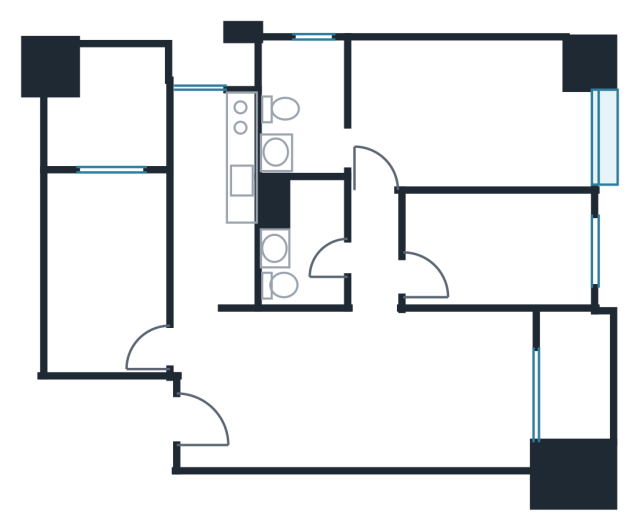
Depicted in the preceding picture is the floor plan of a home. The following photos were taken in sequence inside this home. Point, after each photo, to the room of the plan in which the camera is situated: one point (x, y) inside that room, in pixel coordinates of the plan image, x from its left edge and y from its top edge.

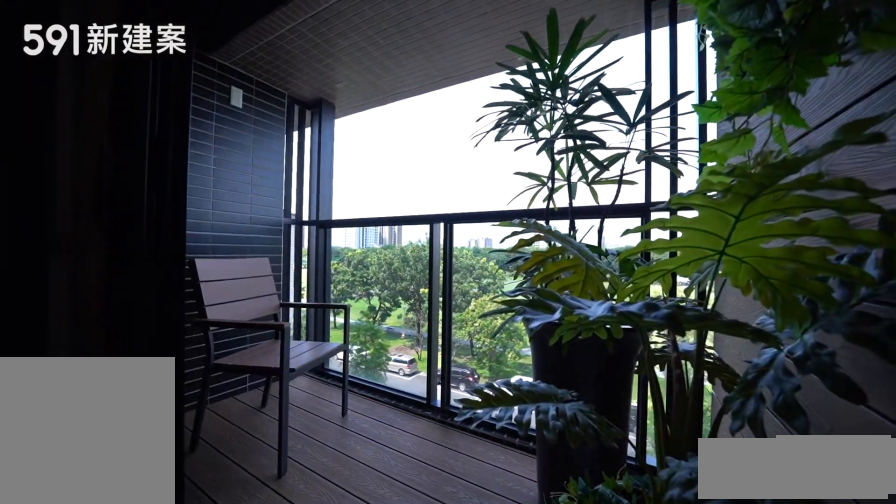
(577, 373)
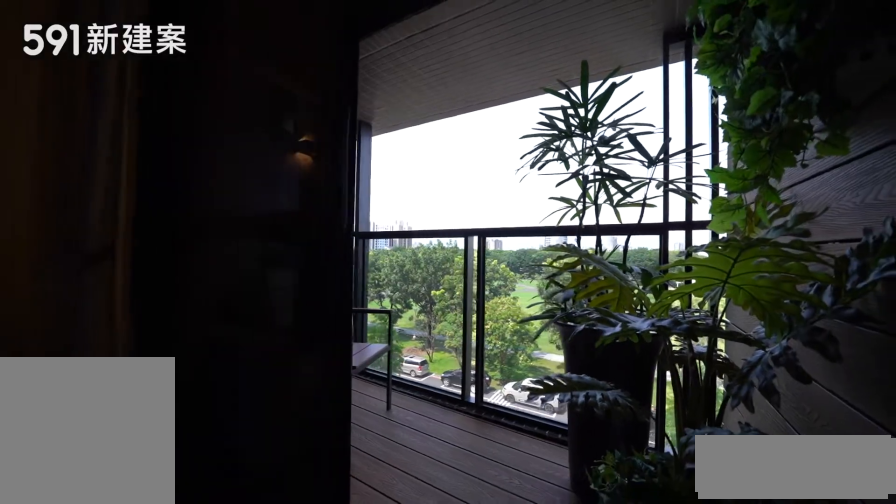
(577, 373)
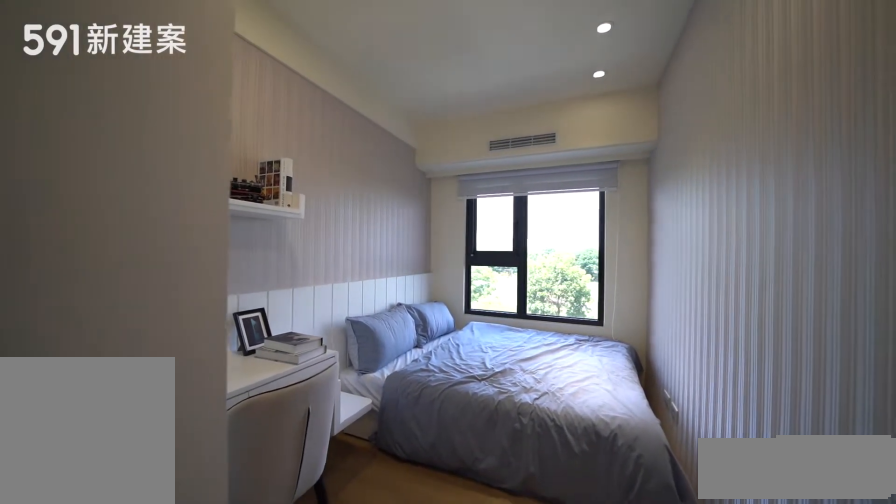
(503, 246)
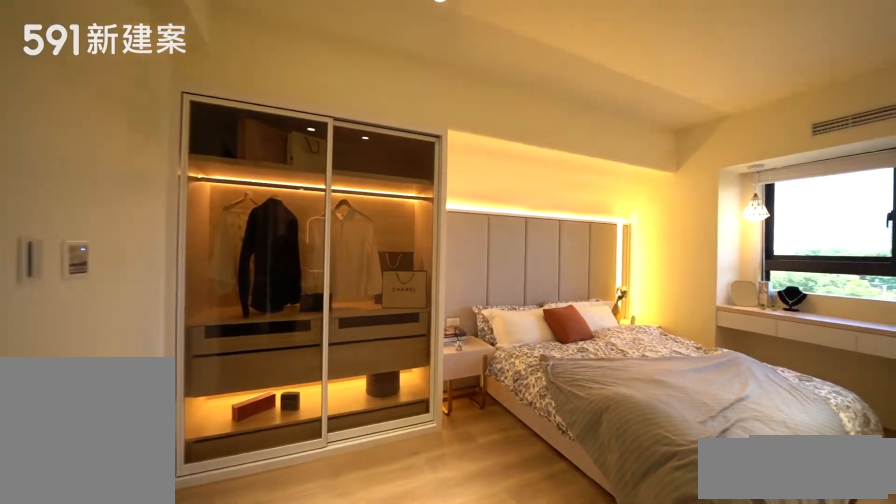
(478, 114)
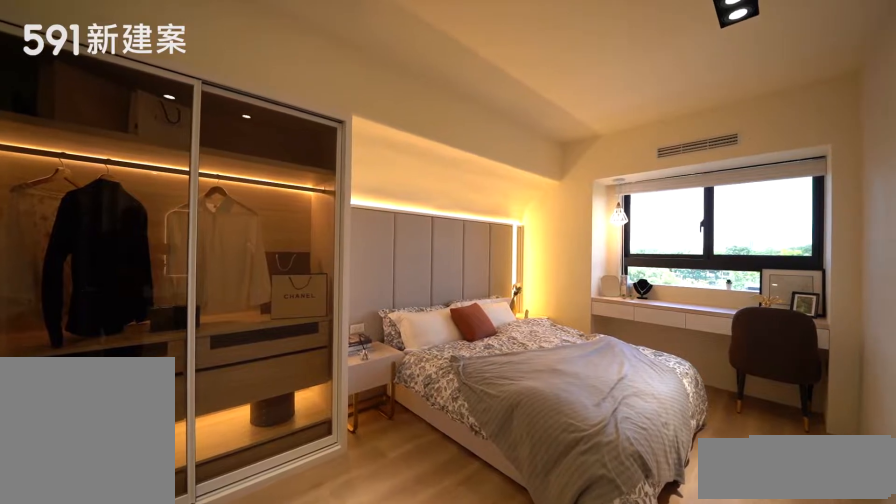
(478, 114)
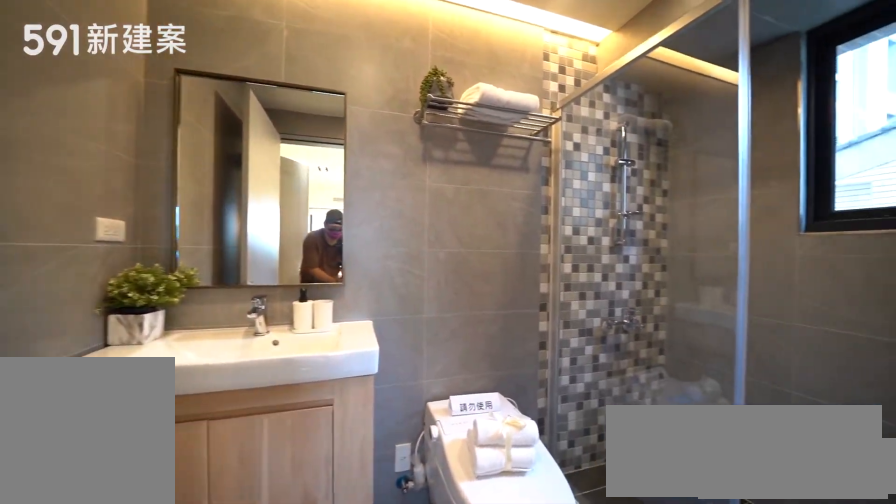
(303, 100)
